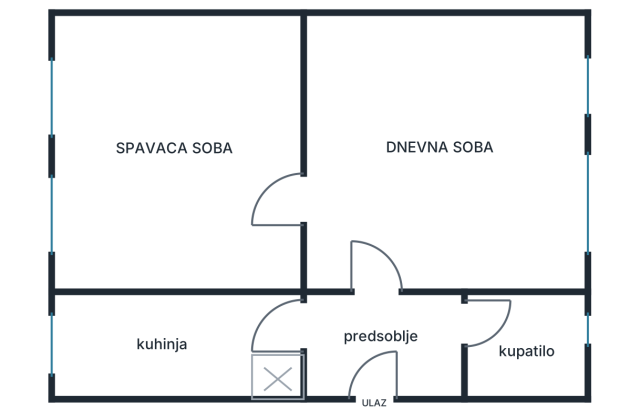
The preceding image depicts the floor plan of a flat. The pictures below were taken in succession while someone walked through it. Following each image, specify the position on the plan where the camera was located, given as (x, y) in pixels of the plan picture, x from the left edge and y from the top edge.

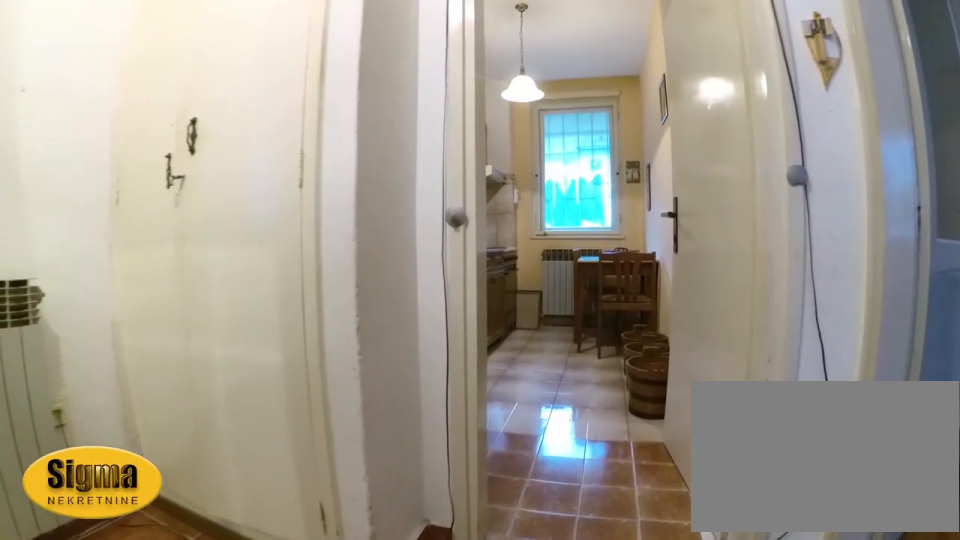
(410, 335)
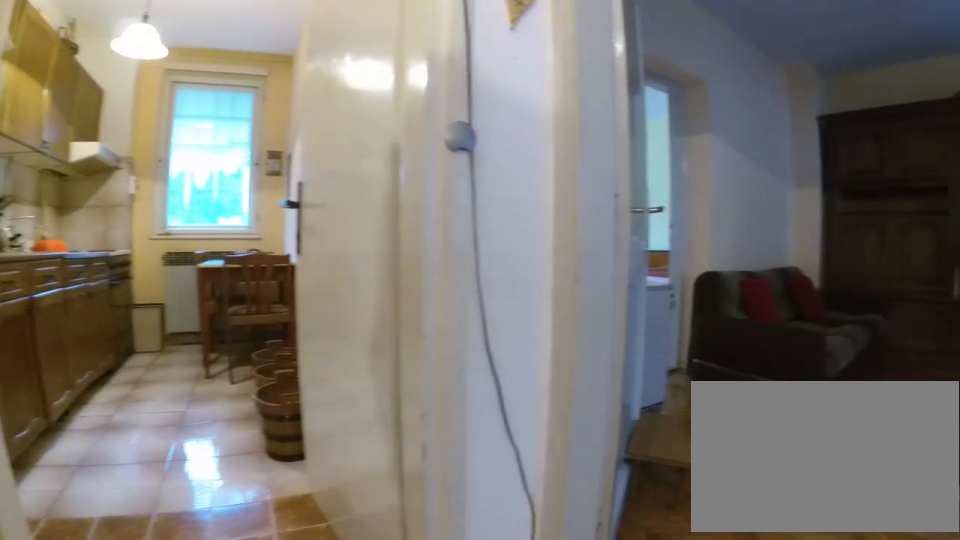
(387, 340)
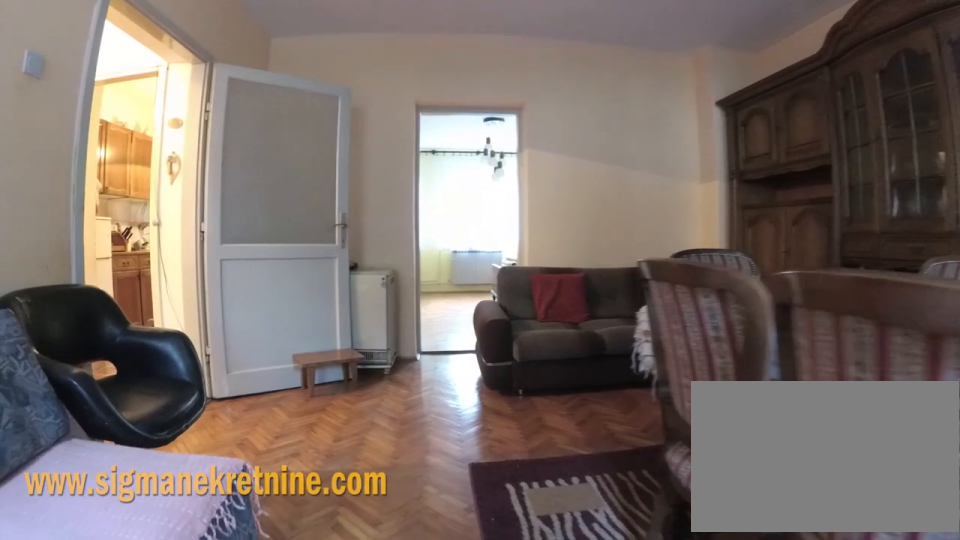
(549, 211)
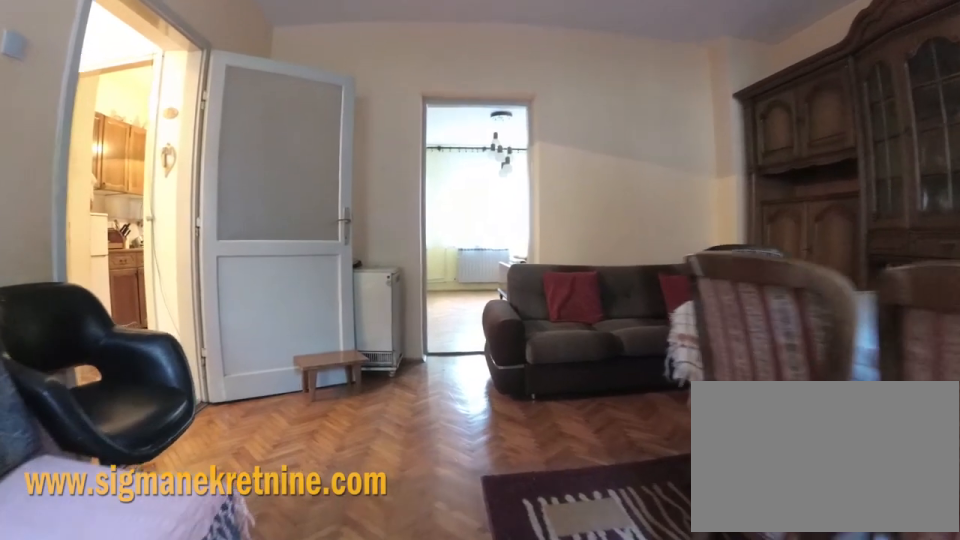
(539, 211)
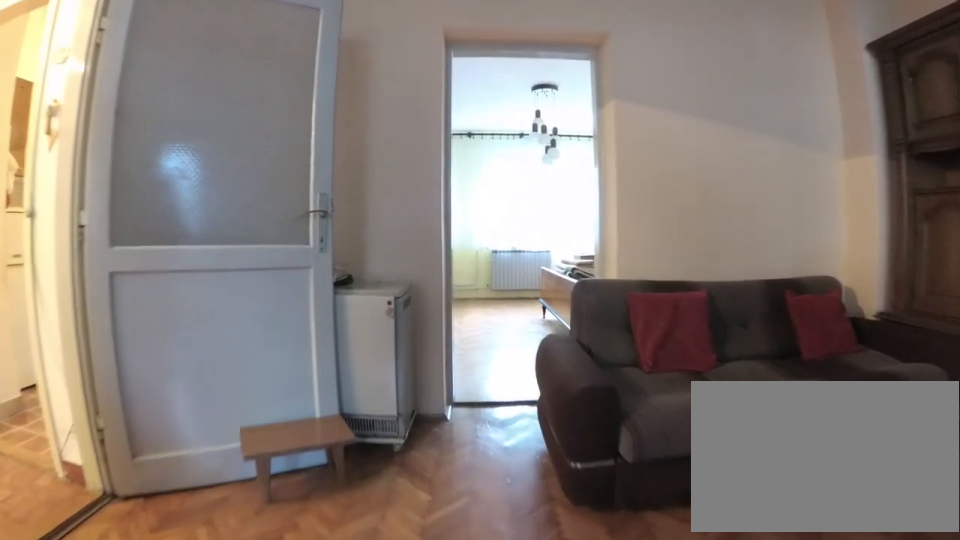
(478, 211)
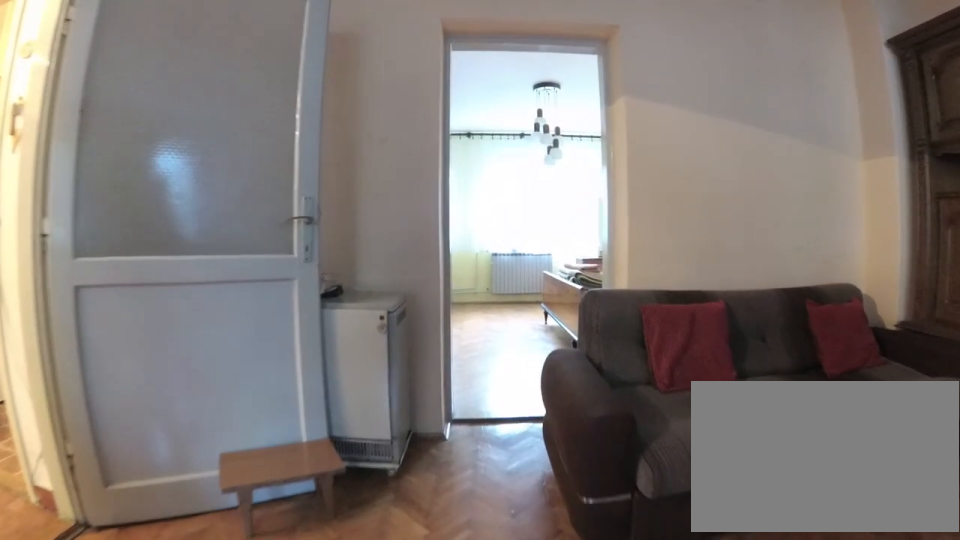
(467, 211)
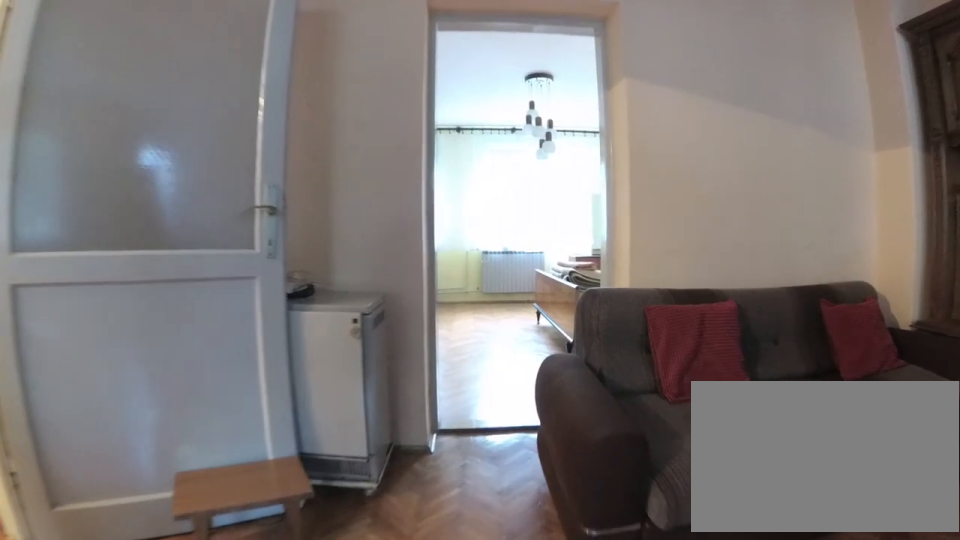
(456, 211)
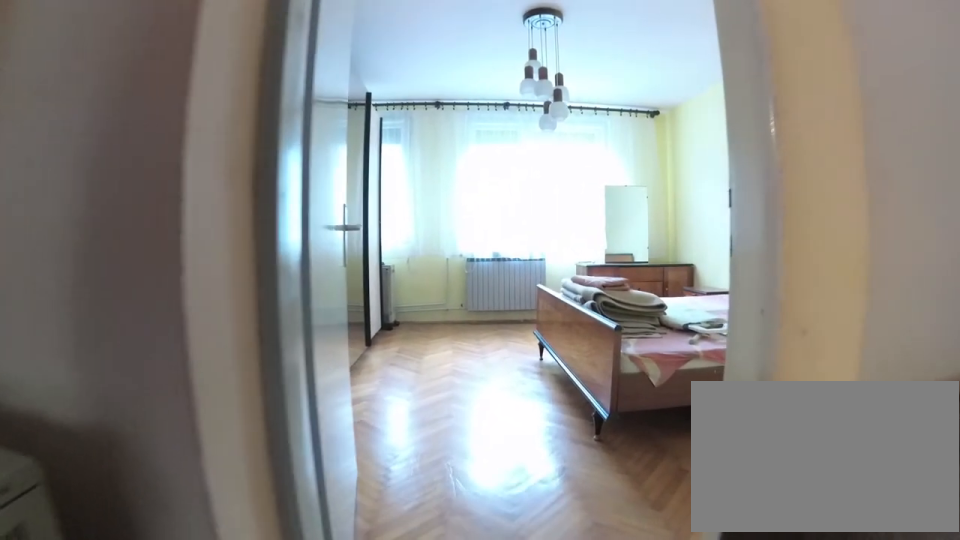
(374, 211)
